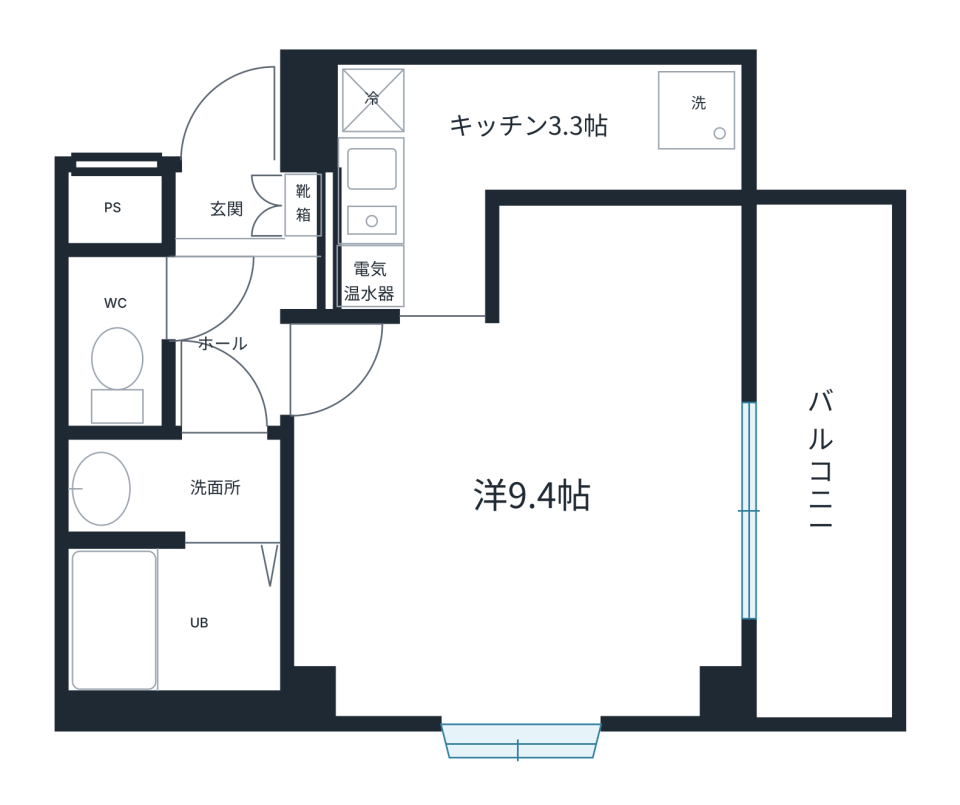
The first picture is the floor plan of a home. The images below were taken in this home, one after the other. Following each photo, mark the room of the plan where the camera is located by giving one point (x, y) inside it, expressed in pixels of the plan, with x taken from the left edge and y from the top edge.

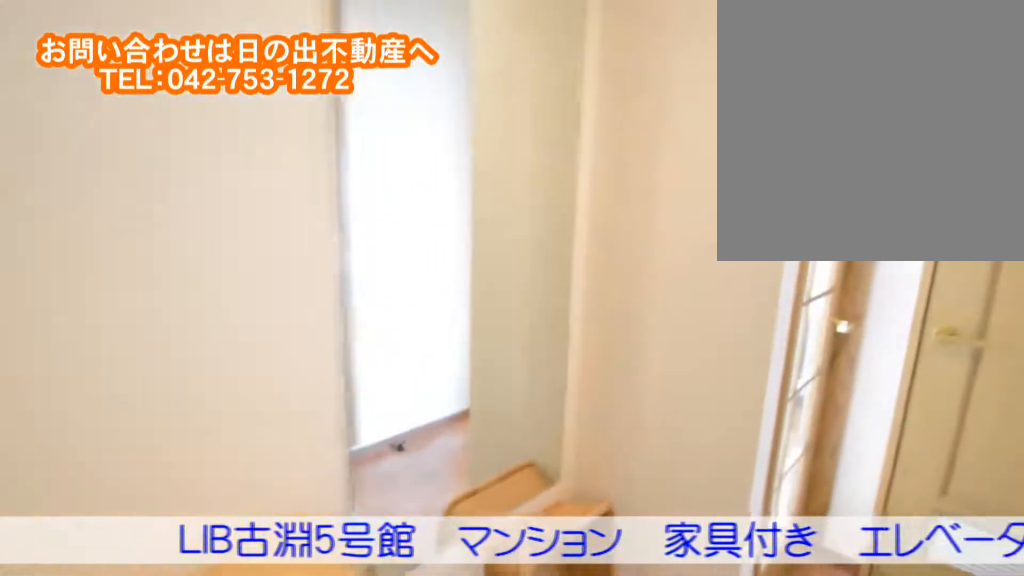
(239, 257)
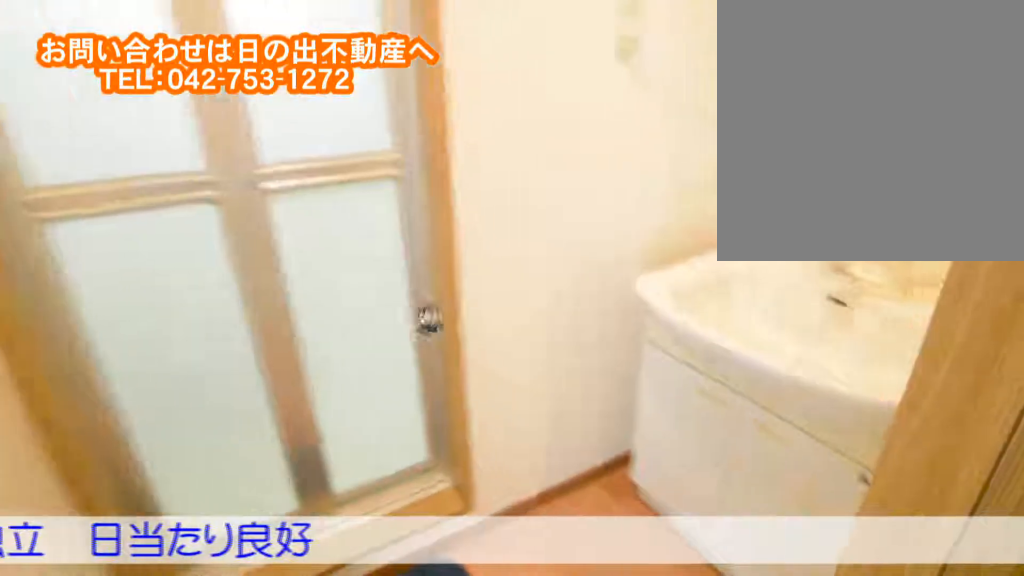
(168, 490)
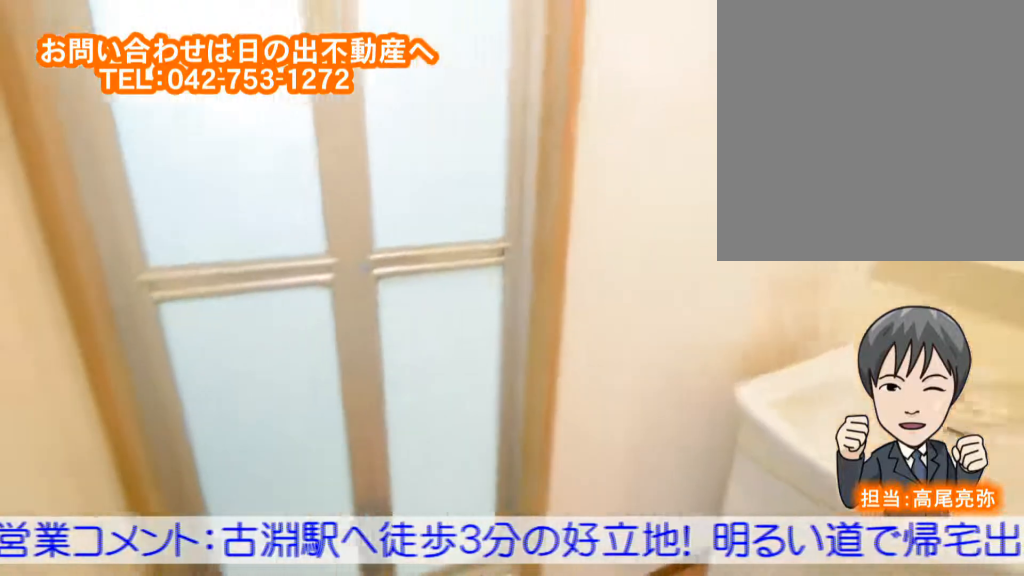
(165, 490)
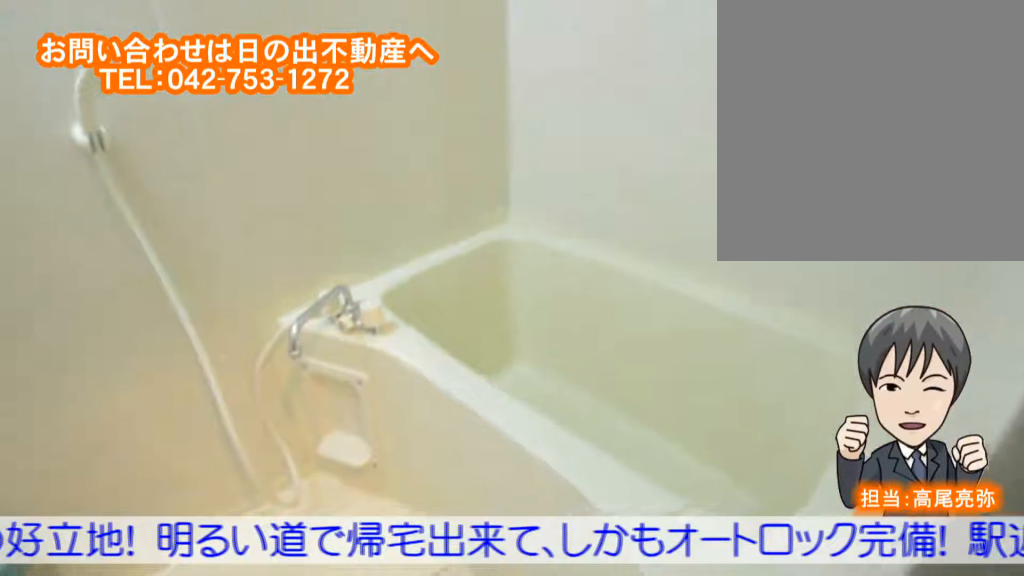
(157, 611)
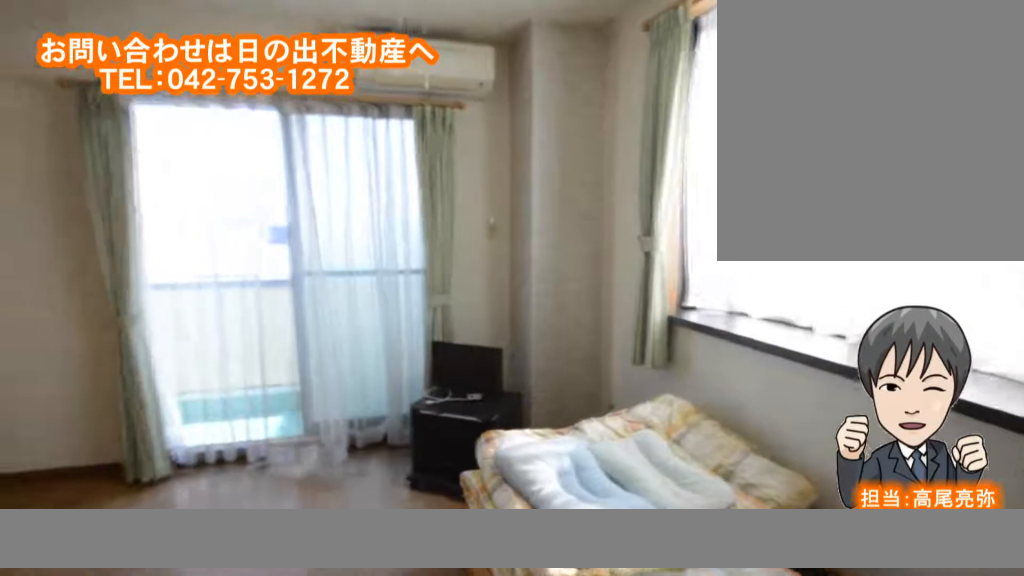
(543, 550)
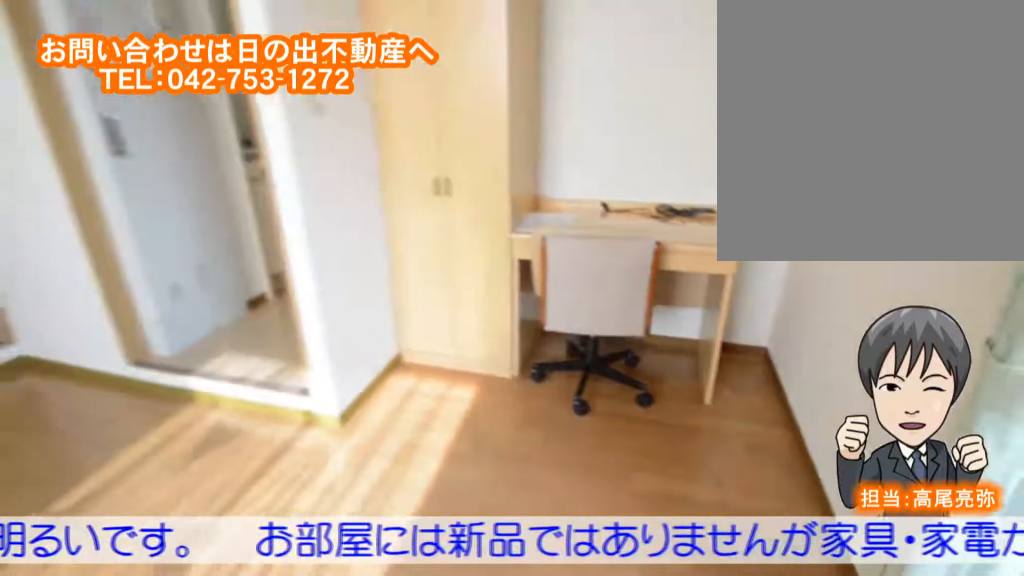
(543, 549)
